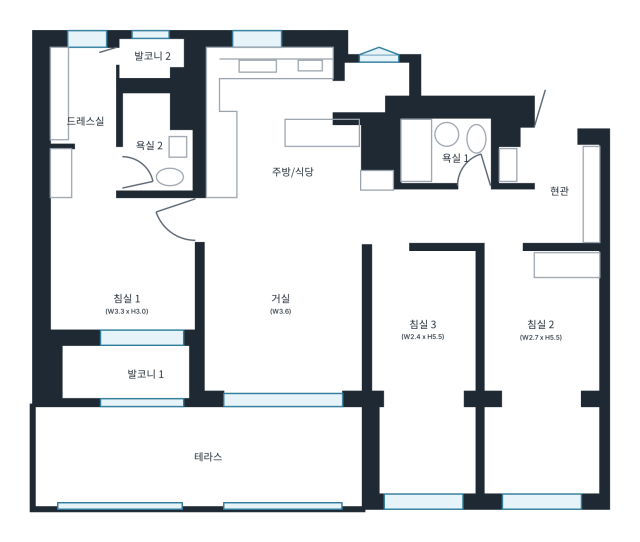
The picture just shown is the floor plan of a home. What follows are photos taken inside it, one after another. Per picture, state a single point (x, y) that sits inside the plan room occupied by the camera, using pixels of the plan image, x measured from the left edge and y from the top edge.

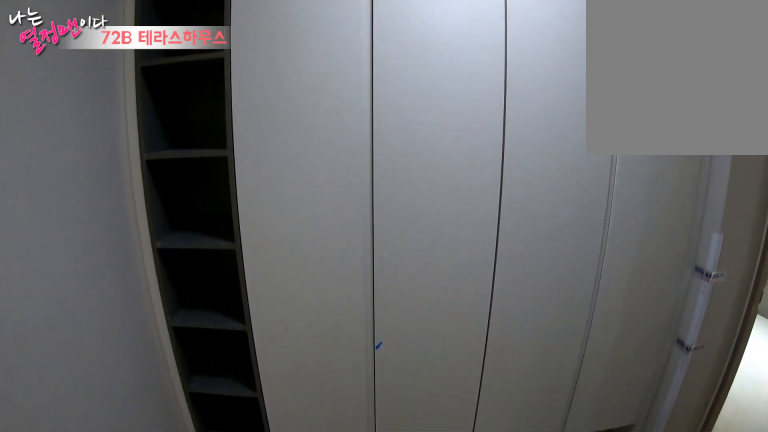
(563, 190)
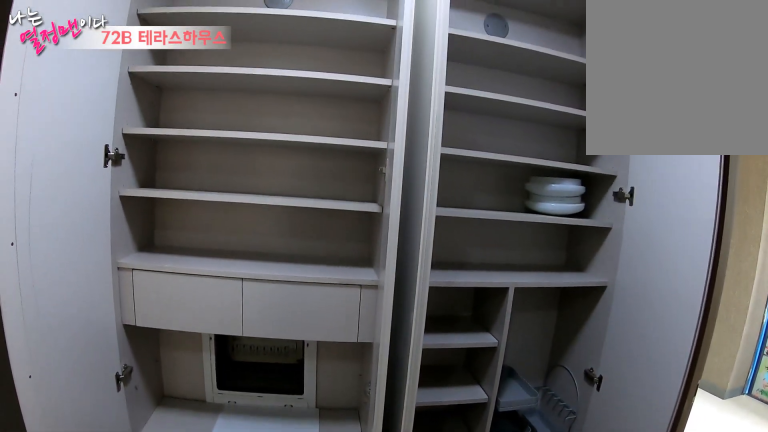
(563, 190)
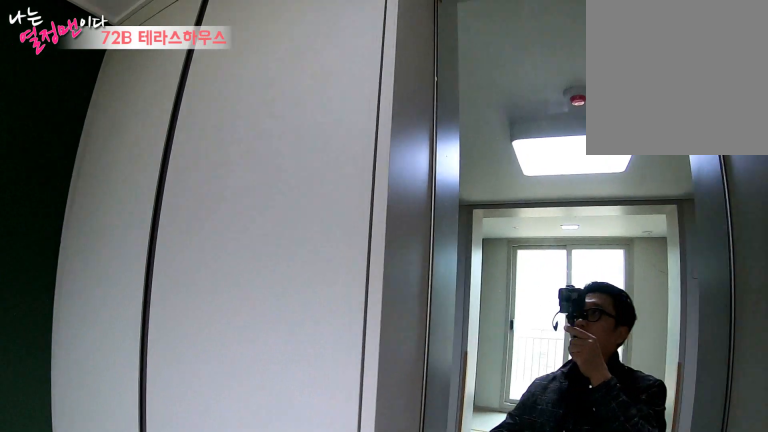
(542, 340)
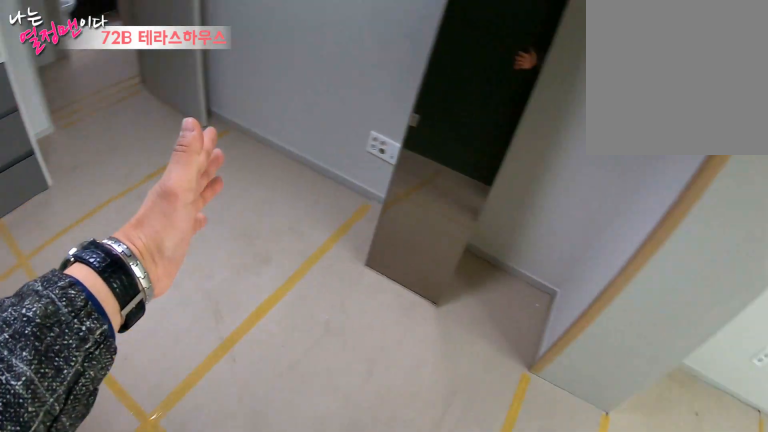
(542, 340)
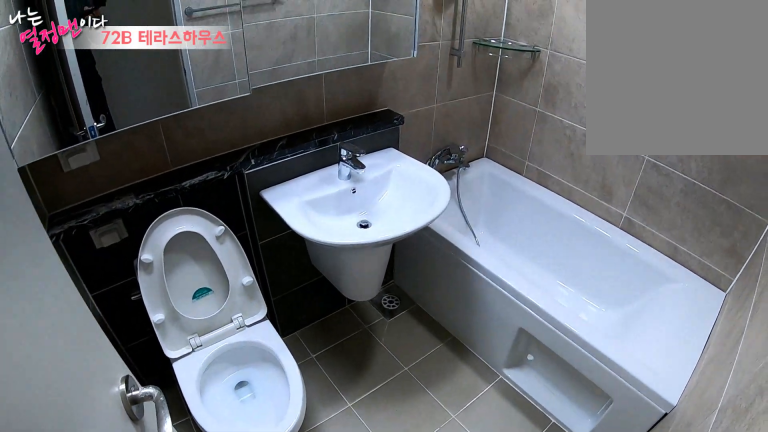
(450, 153)
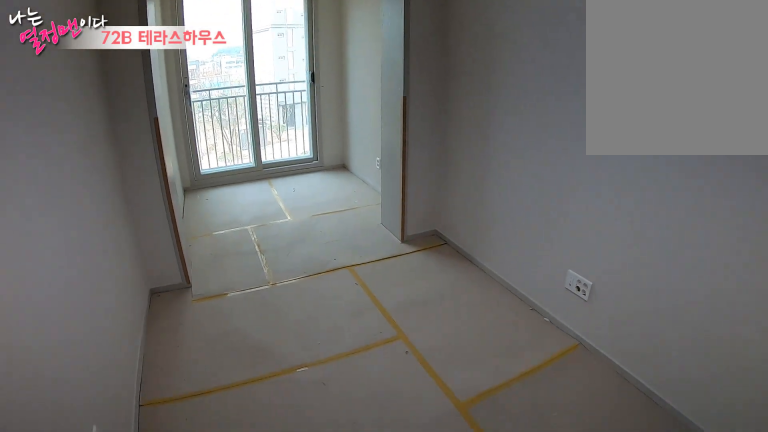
(425, 335)
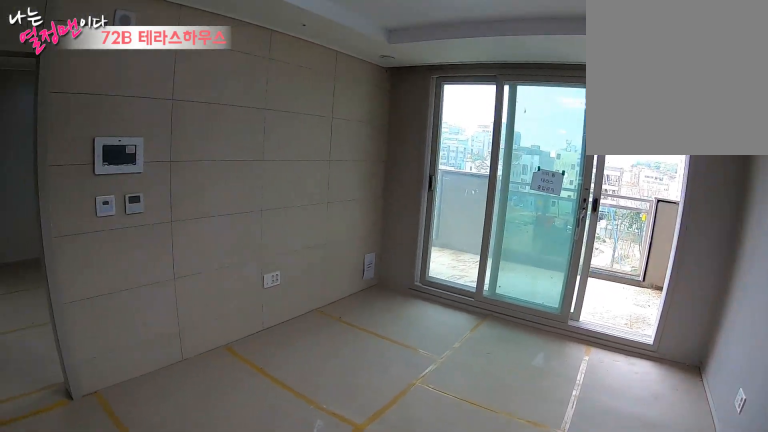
(278, 309)
